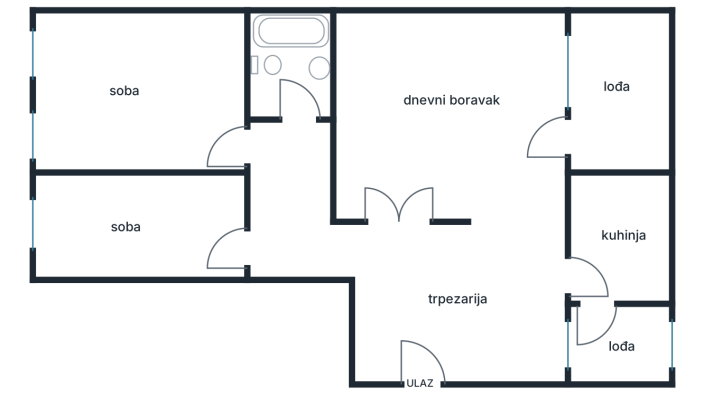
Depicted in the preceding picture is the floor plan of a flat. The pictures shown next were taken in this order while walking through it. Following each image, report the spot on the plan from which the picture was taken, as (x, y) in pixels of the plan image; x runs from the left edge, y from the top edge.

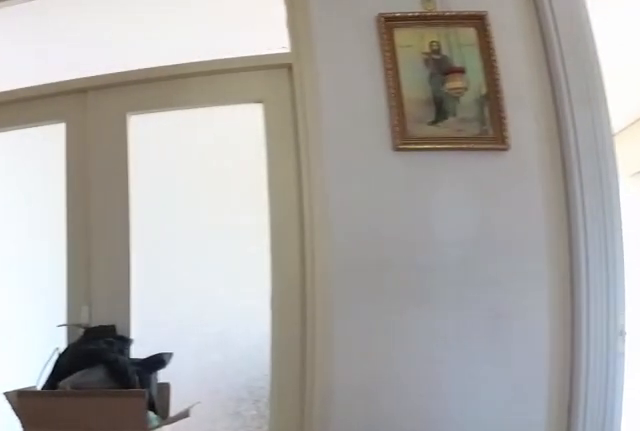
(425, 363)
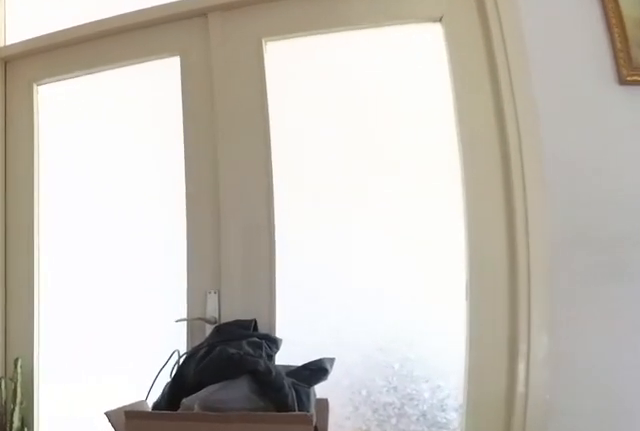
(416, 321)
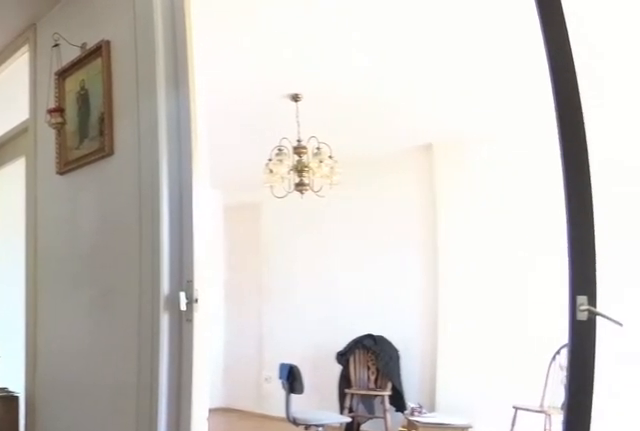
(544, 290)
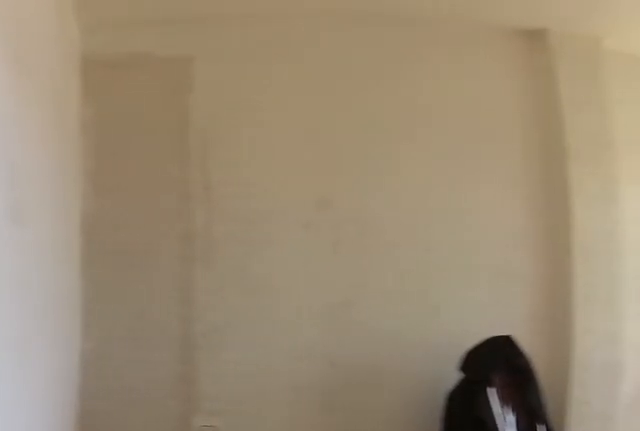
(387, 202)
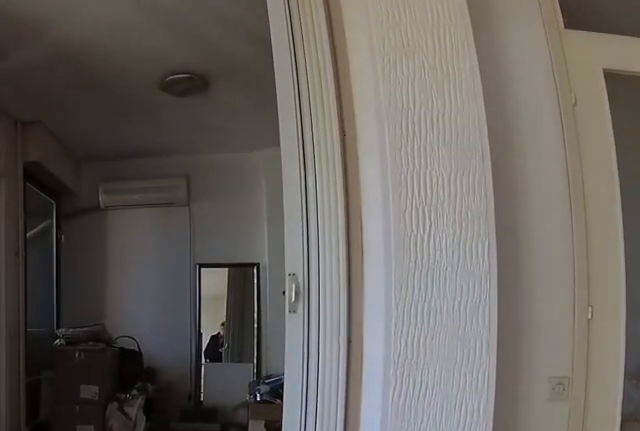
(493, 100)
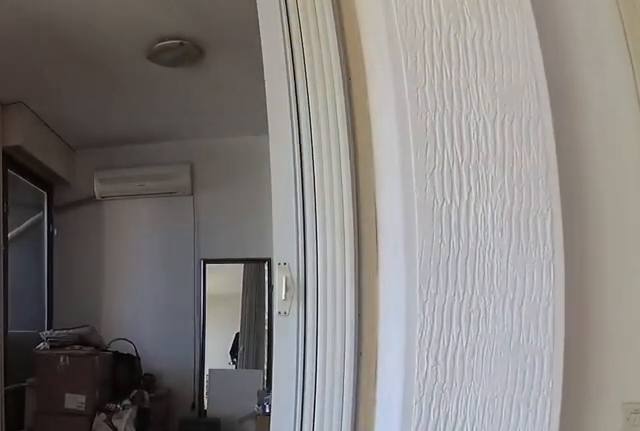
(492, 125)
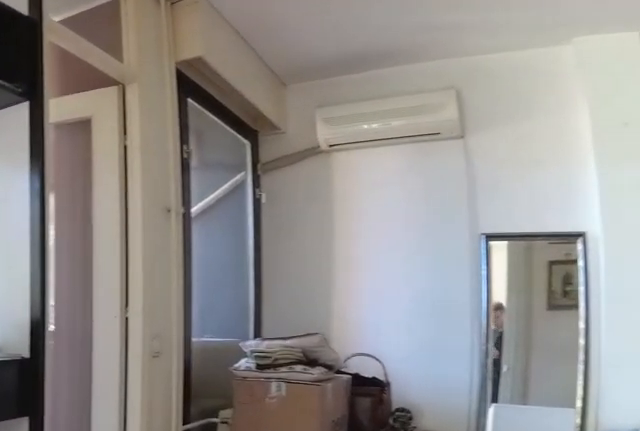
(497, 204)
